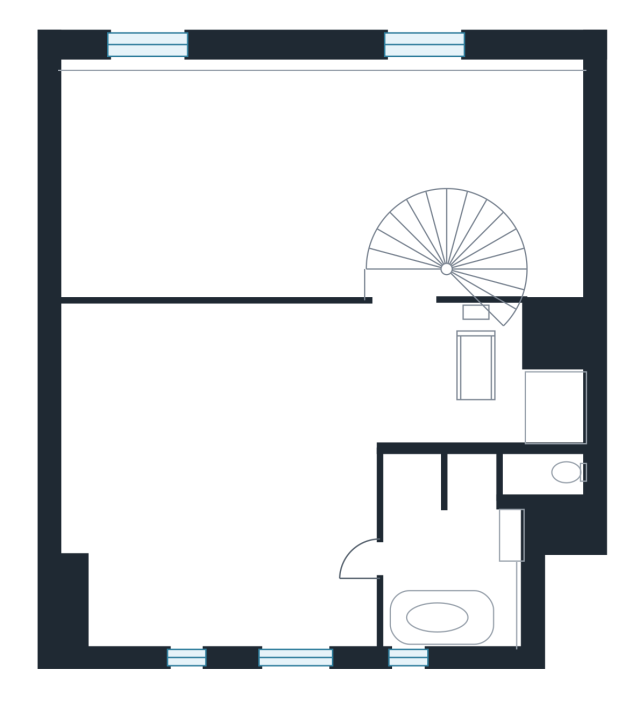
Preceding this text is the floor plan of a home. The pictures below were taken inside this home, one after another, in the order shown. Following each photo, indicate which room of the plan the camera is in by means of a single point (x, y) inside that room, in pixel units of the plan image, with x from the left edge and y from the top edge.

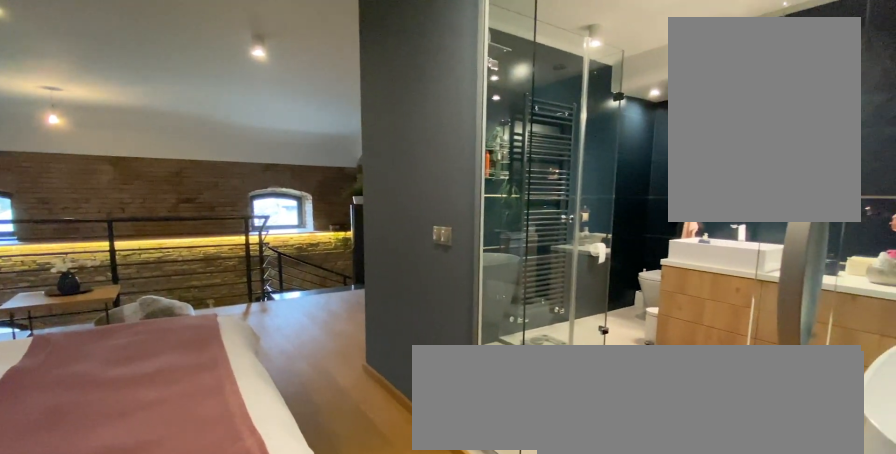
(266, 491)
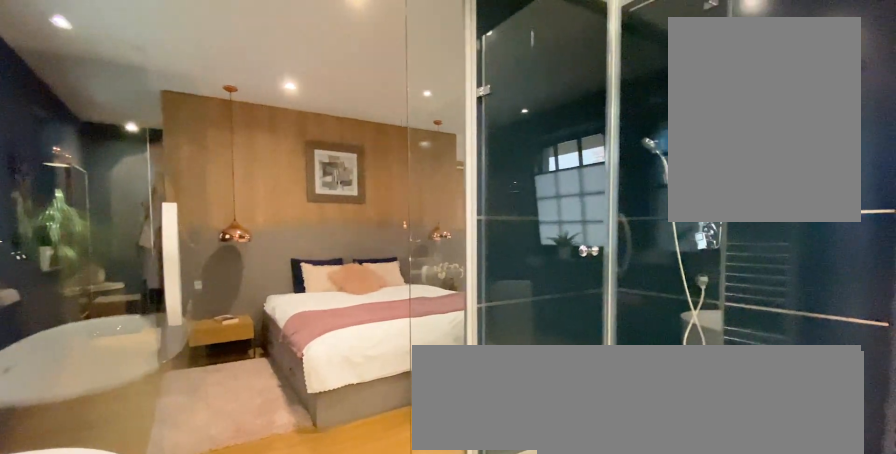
(441, 531)
